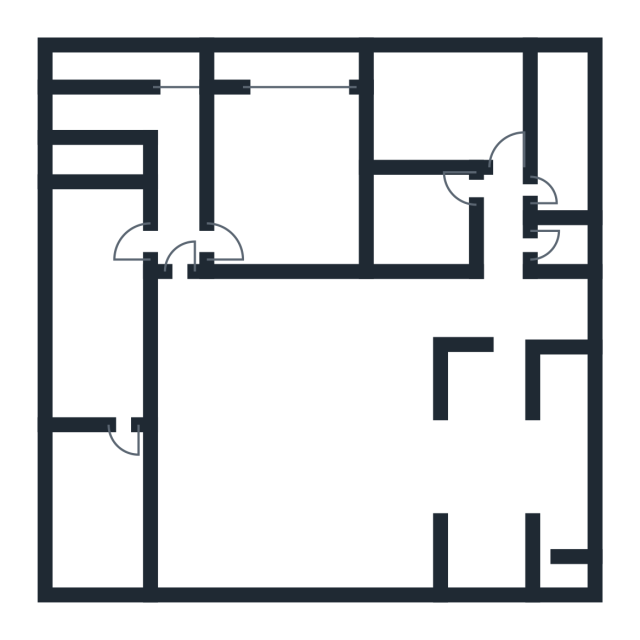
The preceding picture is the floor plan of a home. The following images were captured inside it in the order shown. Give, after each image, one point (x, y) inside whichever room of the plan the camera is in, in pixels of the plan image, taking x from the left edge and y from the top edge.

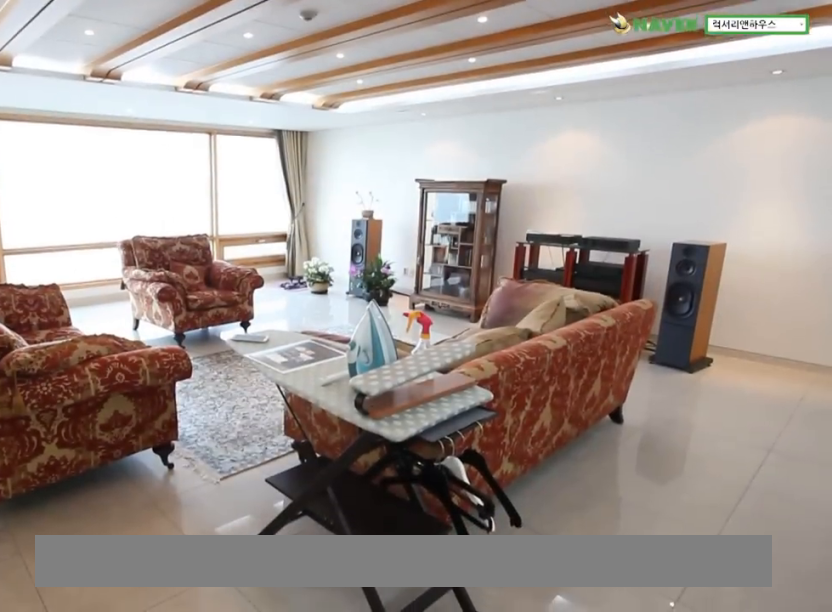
(297, 432)
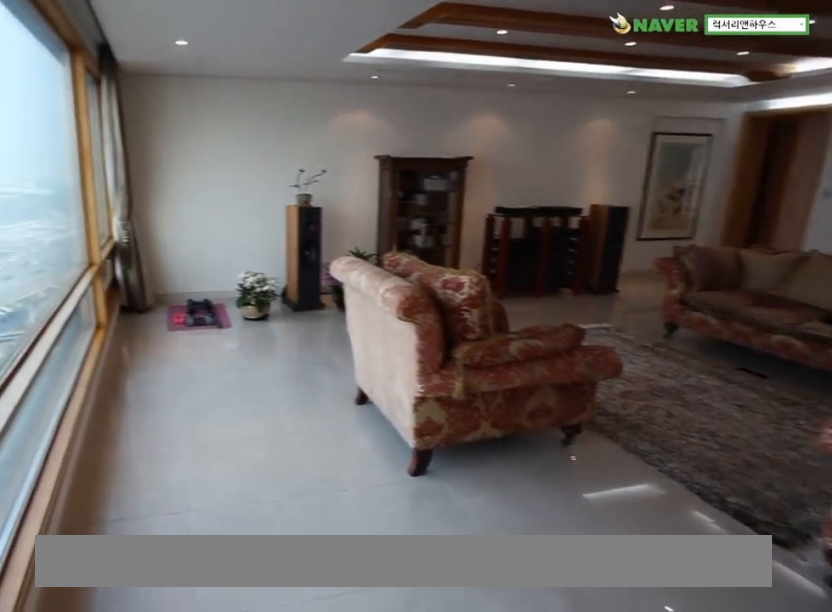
(297, 432)
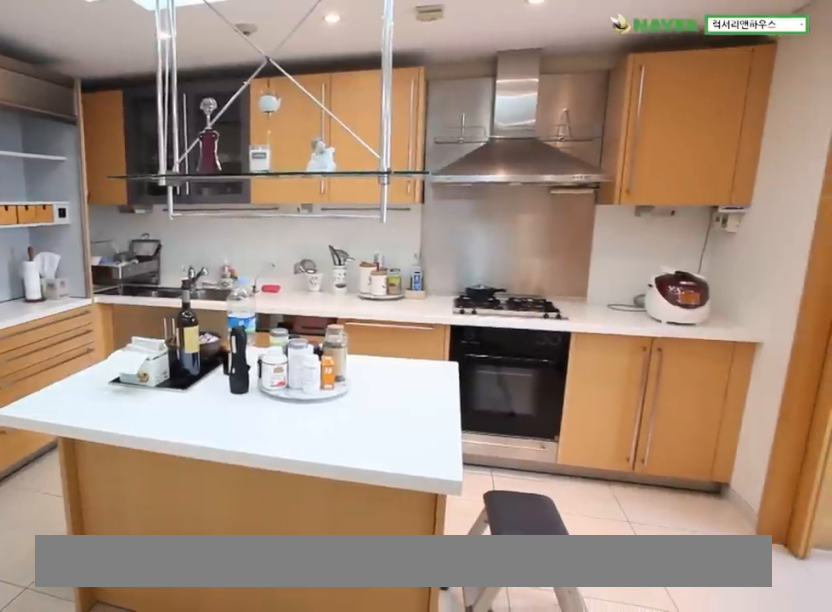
(562, 449)
